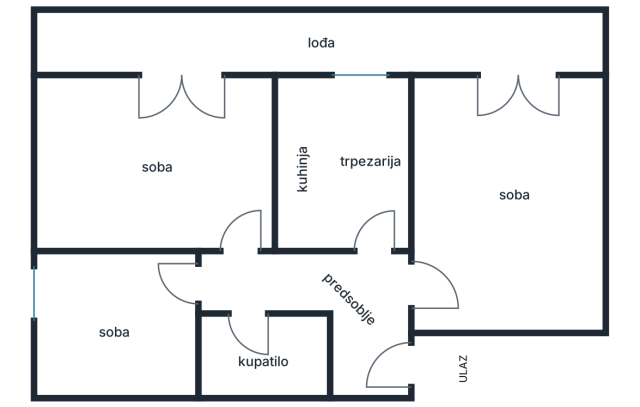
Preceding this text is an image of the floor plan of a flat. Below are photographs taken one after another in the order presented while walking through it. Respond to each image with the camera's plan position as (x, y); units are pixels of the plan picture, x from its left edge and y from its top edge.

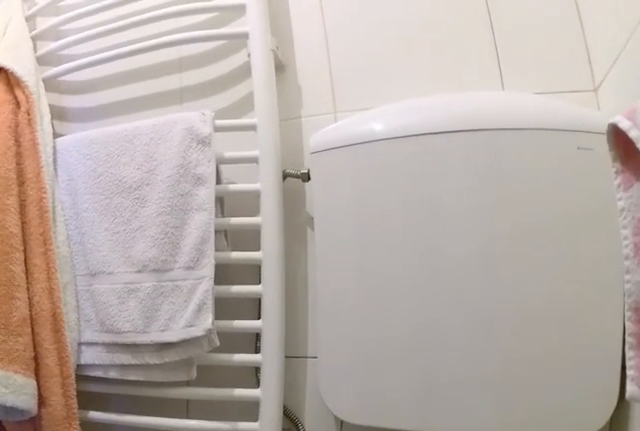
(251, 295)
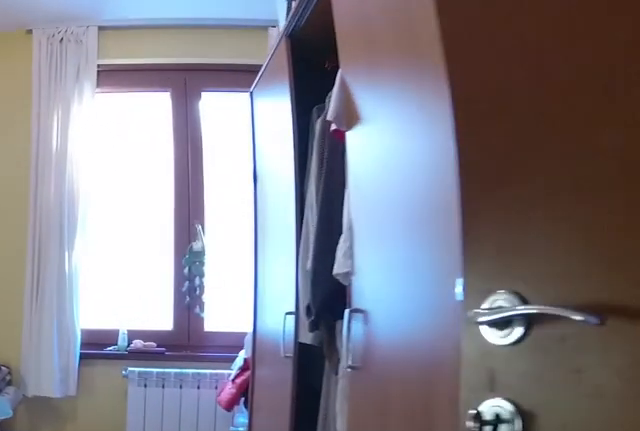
(201, 282)
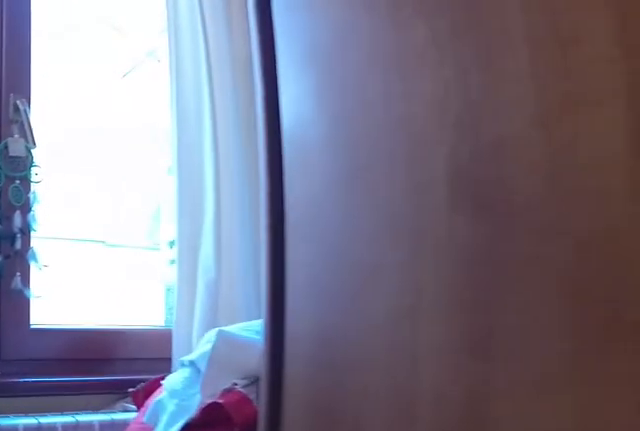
(134, 282)
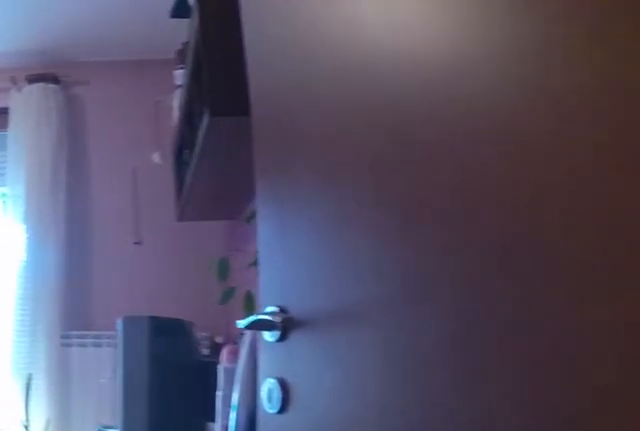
(217, 274)
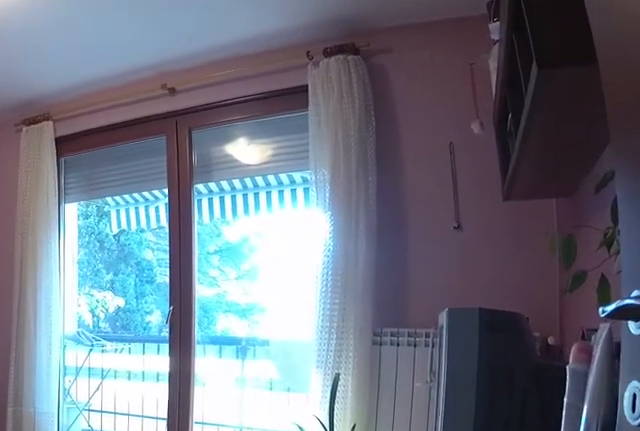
(227, 263)
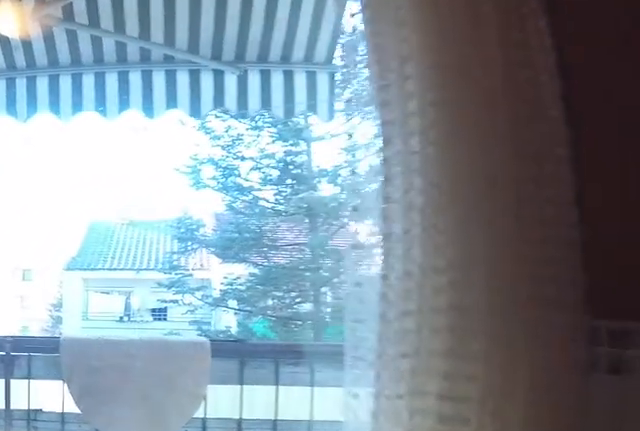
(134, 169)
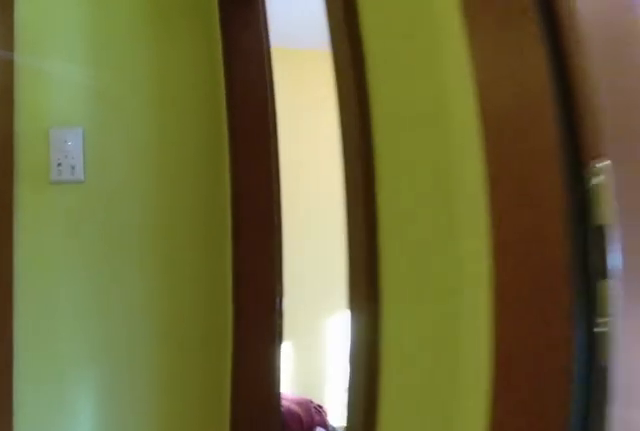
(238, 211)
